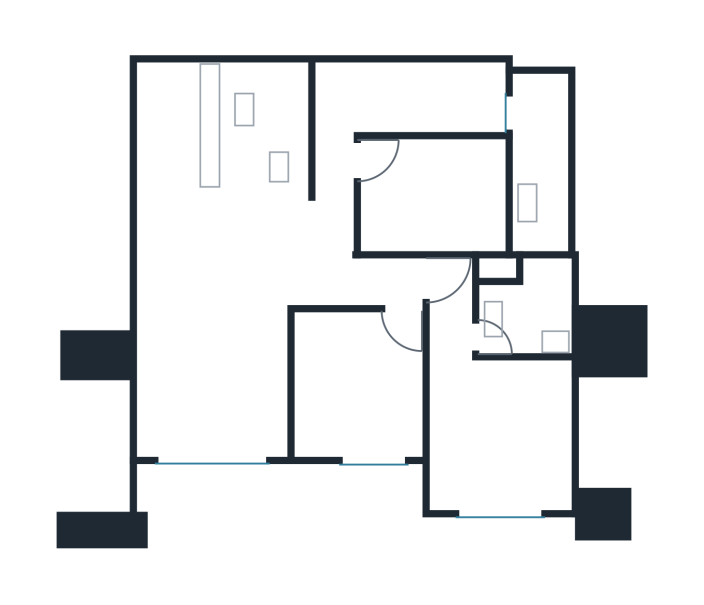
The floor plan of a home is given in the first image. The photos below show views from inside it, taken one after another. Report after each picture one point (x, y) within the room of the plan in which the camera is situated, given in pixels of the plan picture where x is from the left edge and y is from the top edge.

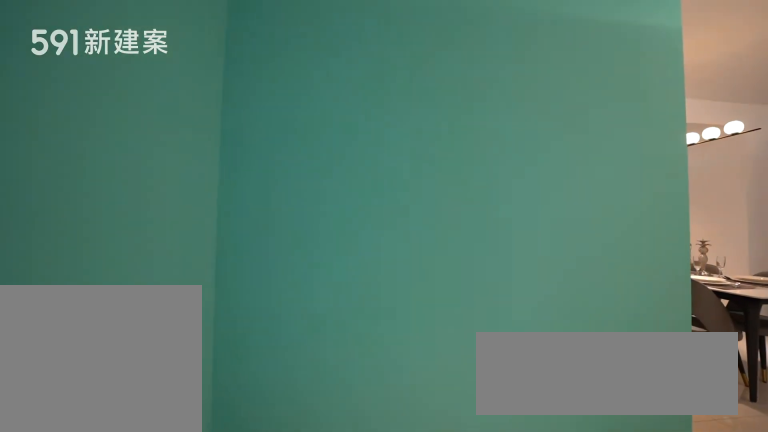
(175, 130)
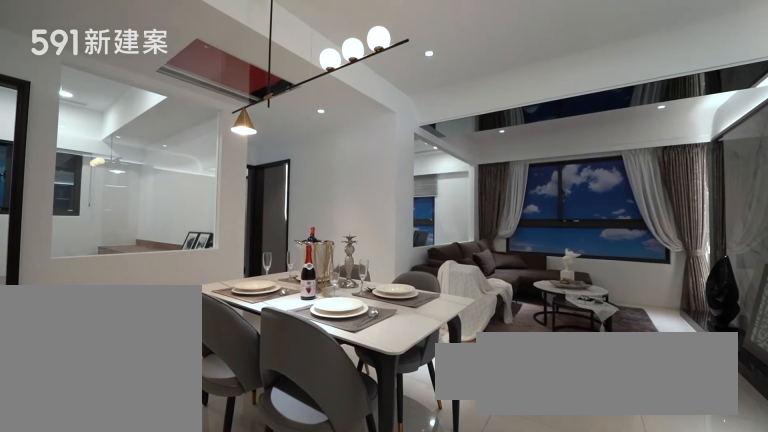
(228, 252)
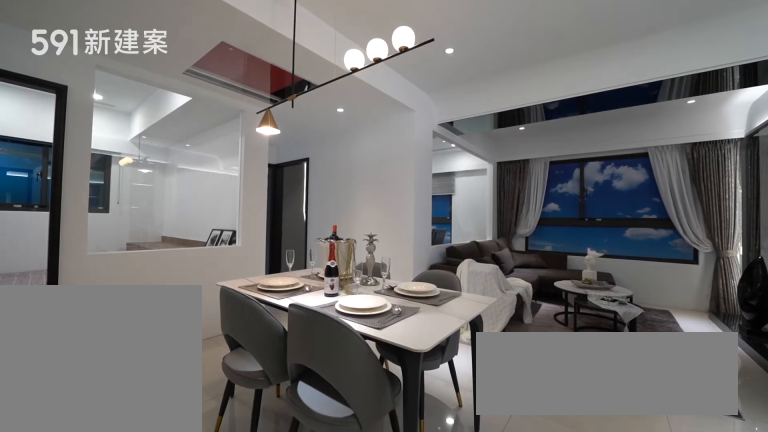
(228, 252)
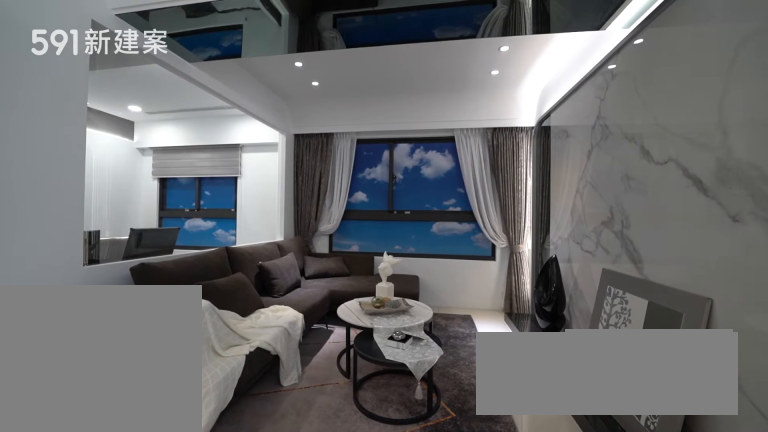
(213, 382)
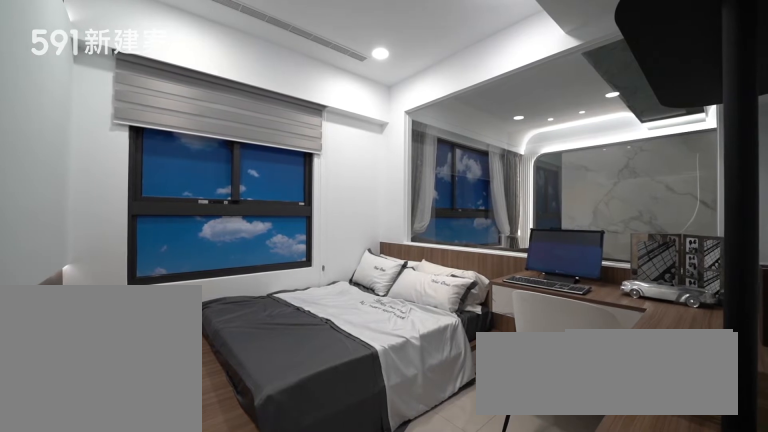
(357, 383)
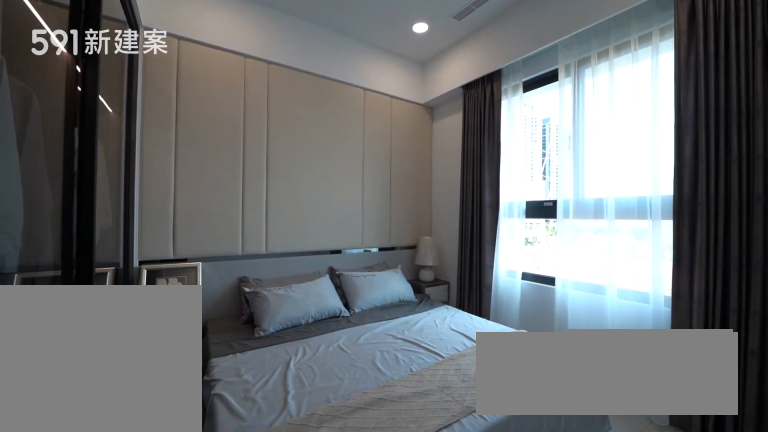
(494, 415)
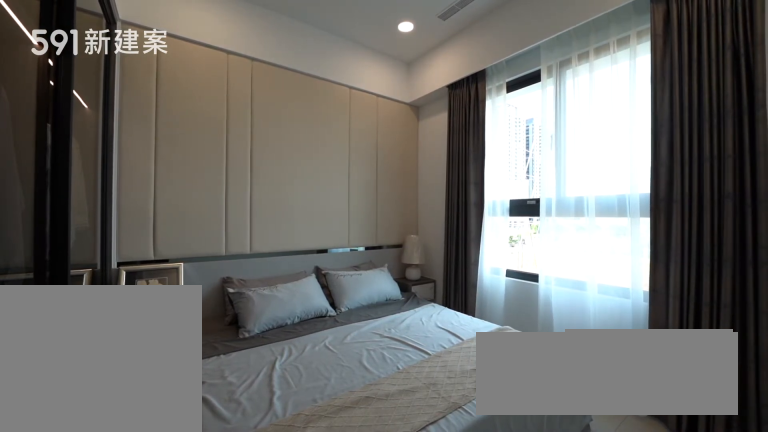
(494, 415)
